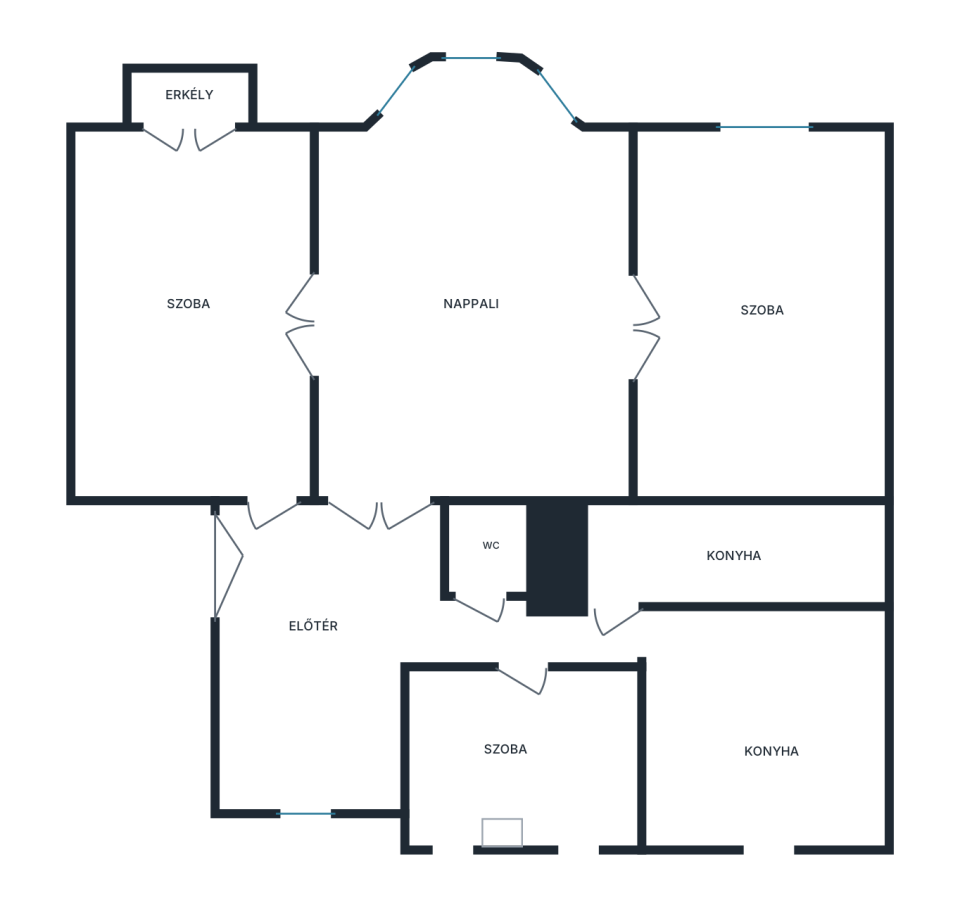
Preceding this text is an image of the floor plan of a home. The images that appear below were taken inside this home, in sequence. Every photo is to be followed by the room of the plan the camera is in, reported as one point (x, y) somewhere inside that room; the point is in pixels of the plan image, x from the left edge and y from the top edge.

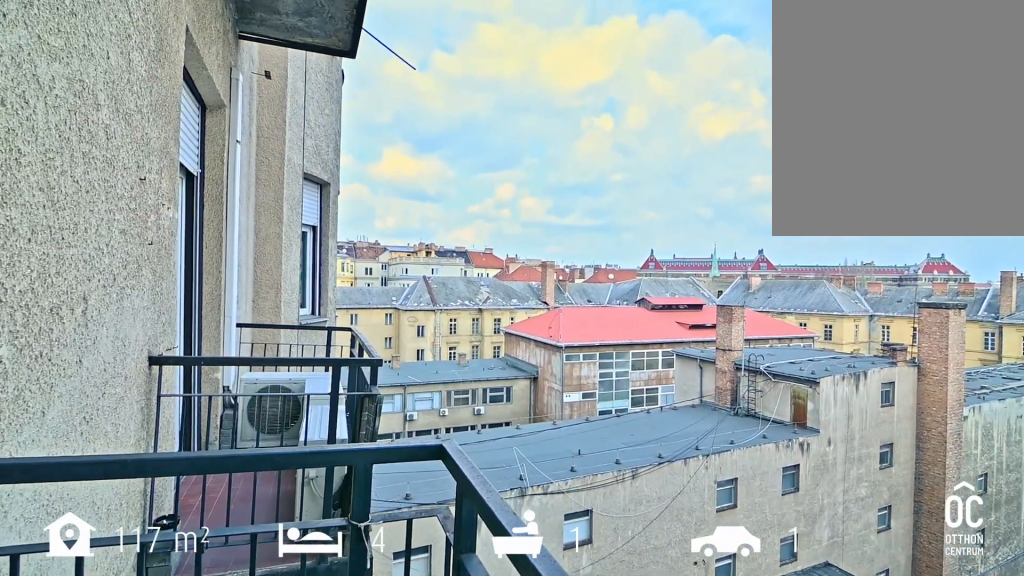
(196, 99)
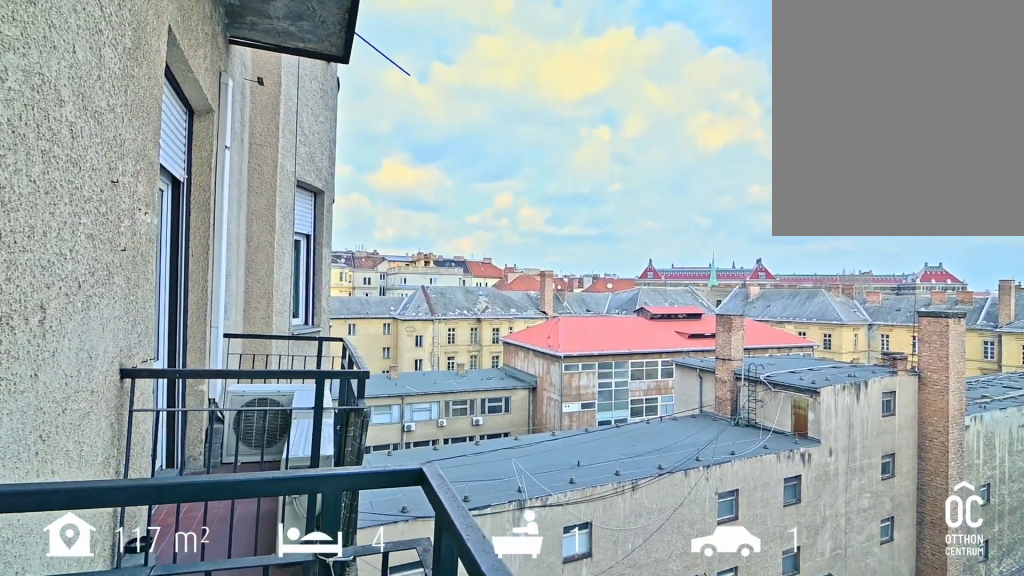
(196, 99)
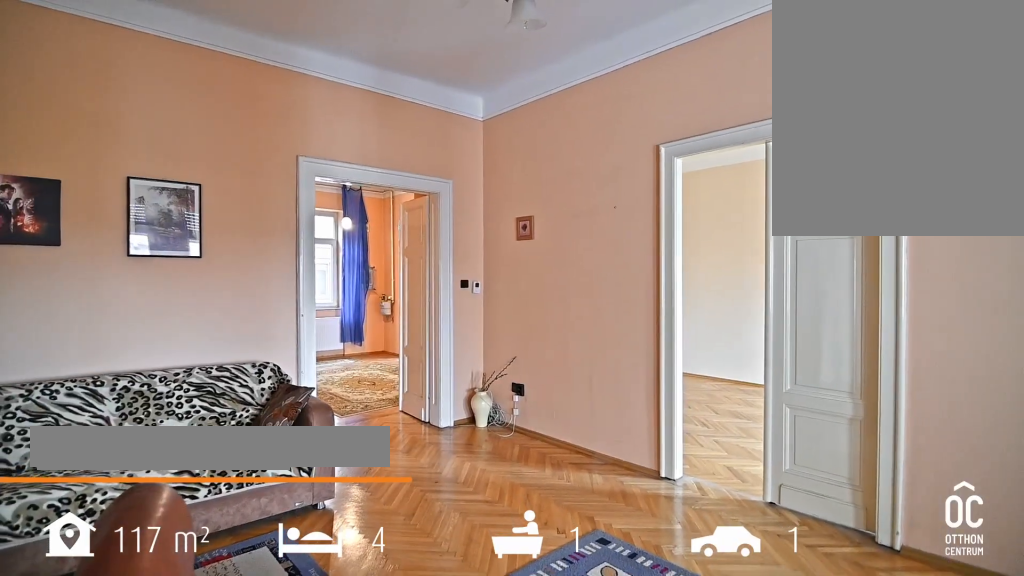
(469, 318)
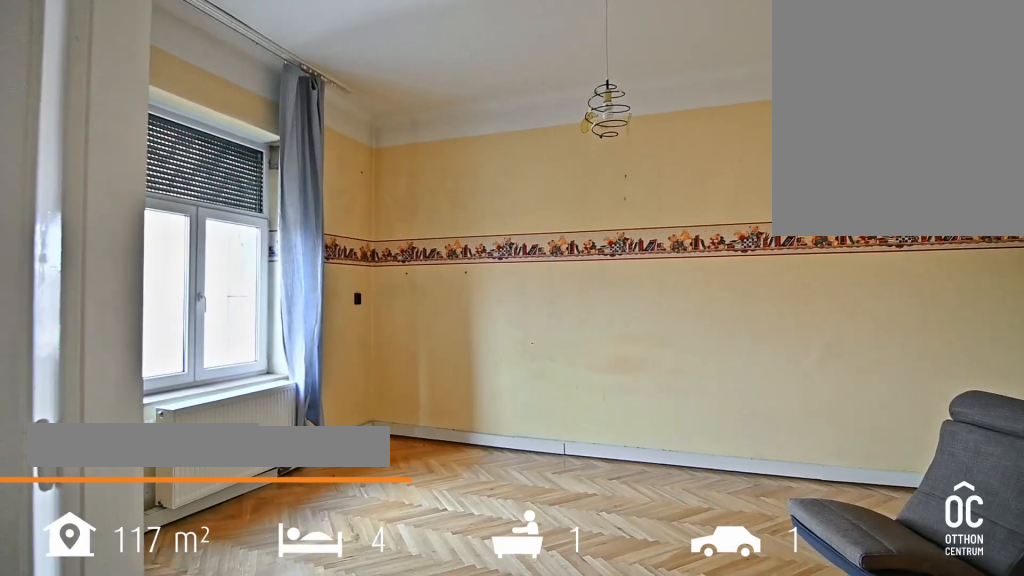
(753, 318)
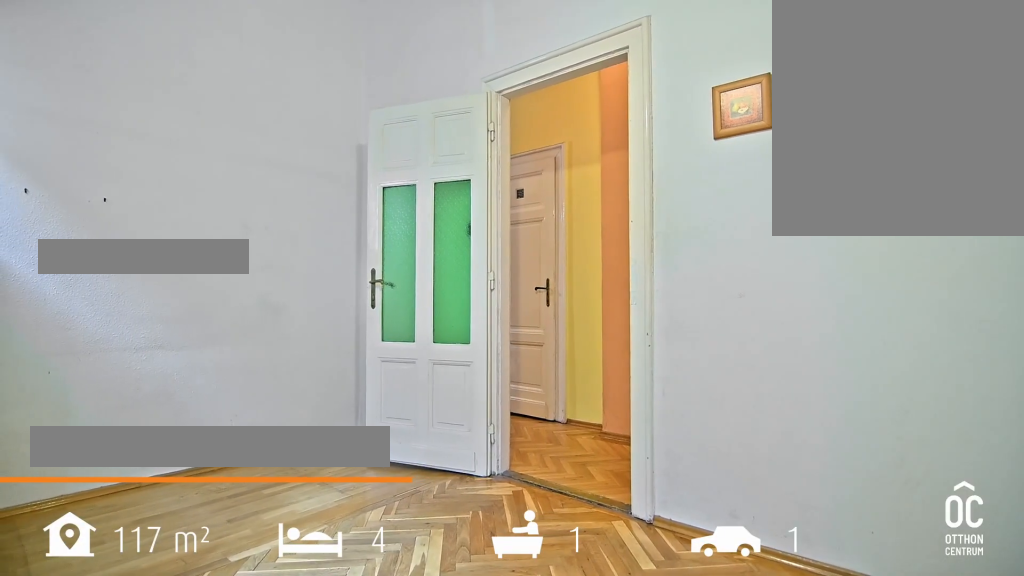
(521, 755)
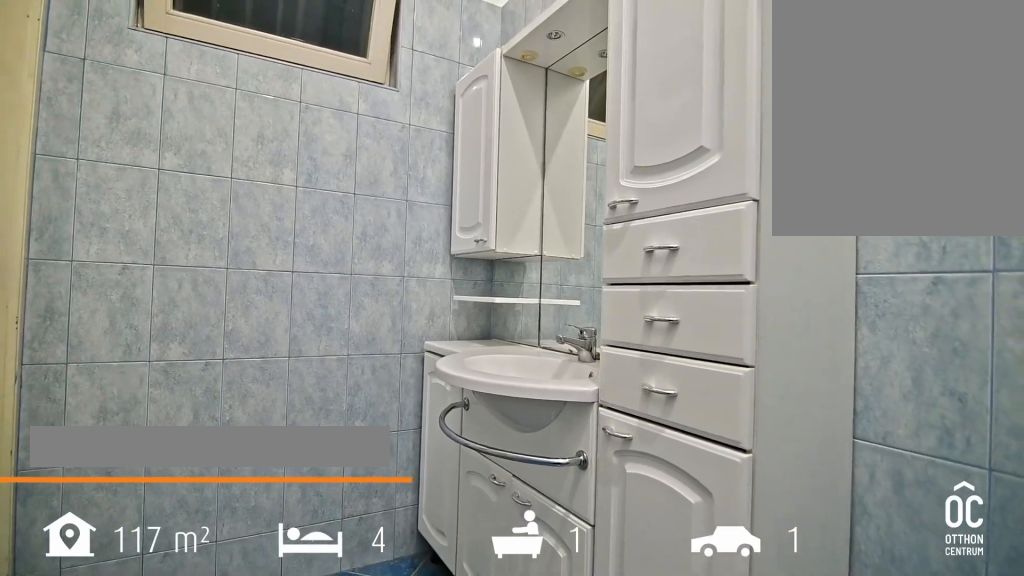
(755, 557)
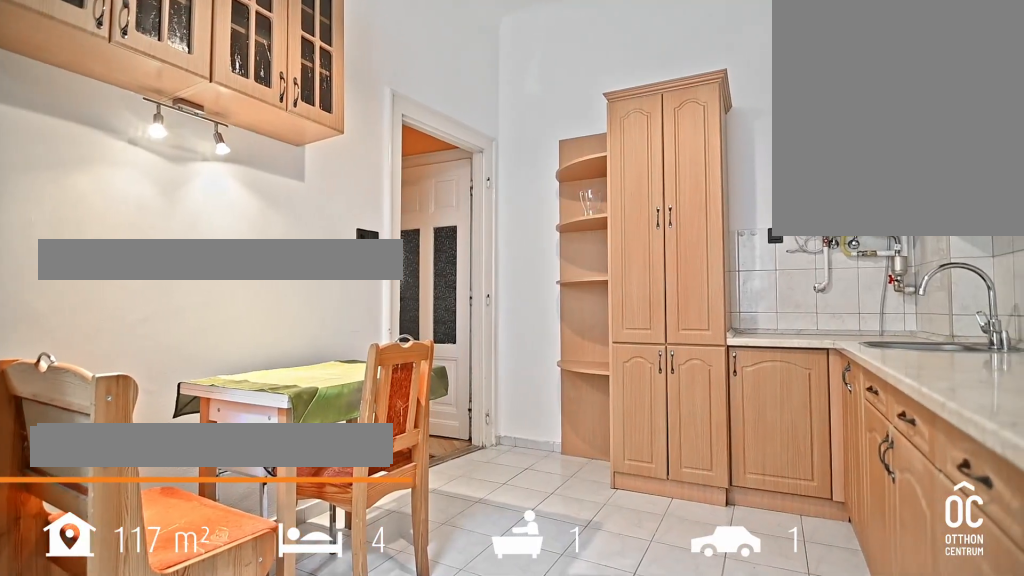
(763, 732)
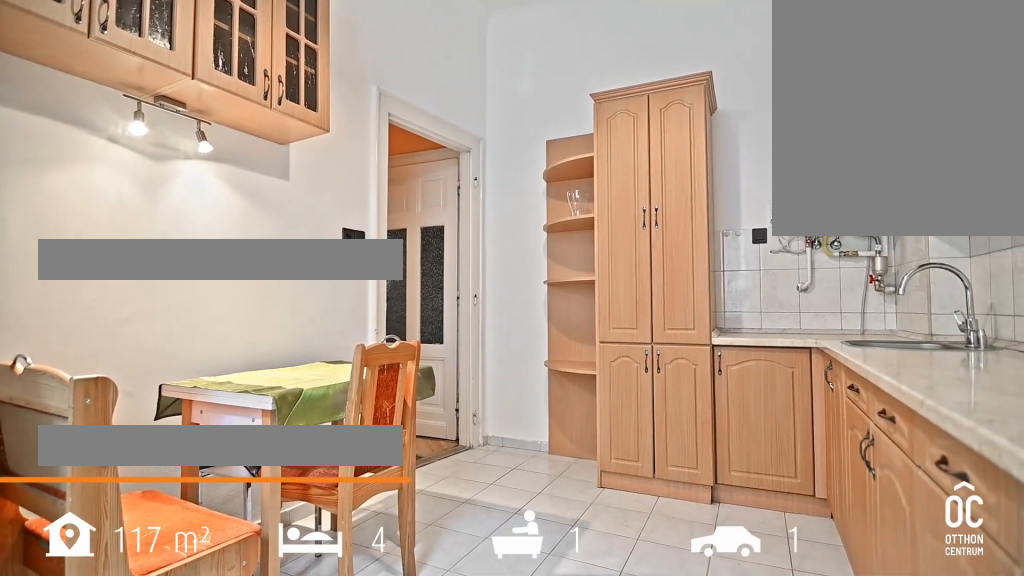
(763, 732)
